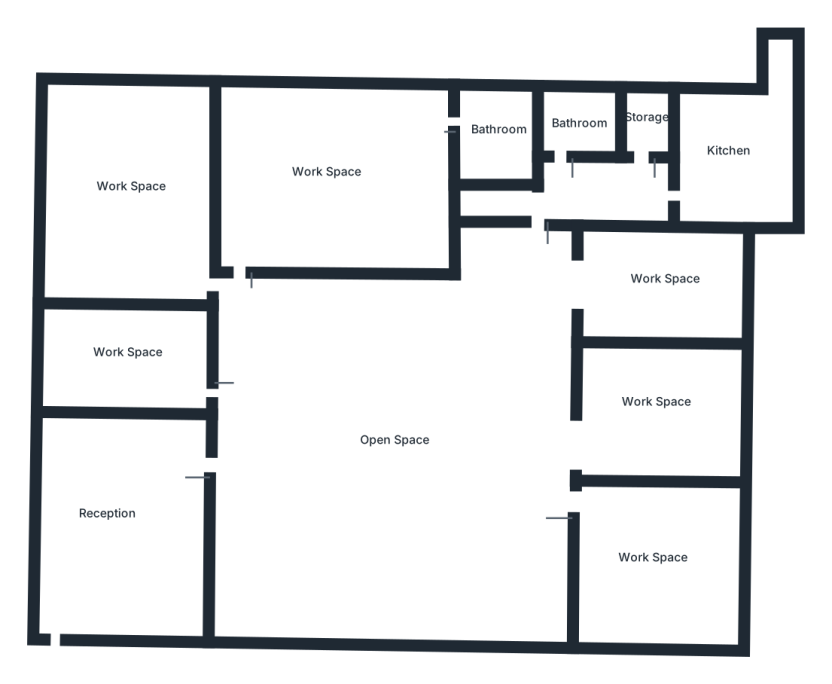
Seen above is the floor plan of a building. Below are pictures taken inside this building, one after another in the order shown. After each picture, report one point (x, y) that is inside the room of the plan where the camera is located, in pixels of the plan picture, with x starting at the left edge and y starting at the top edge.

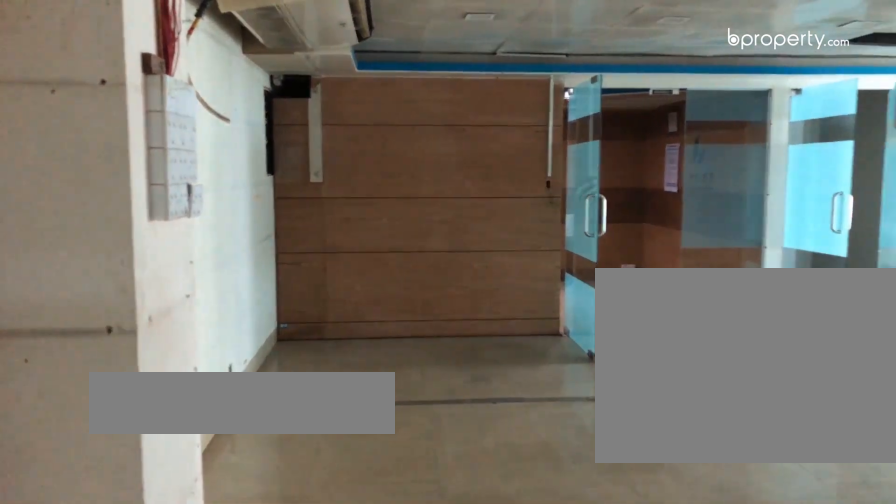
(384, 446)
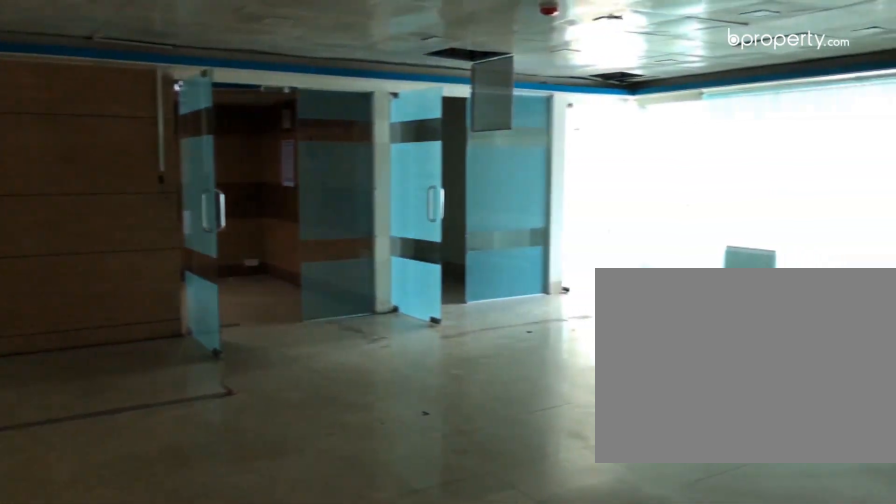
(384, 446)
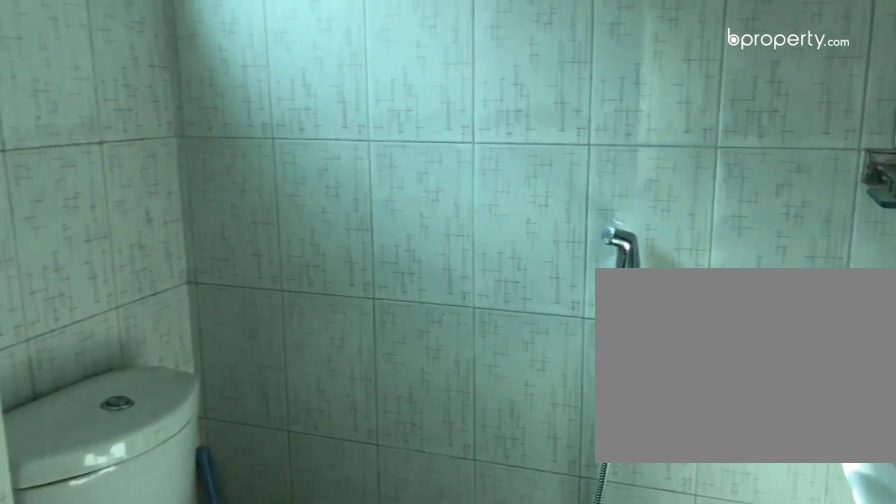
(496, 144)
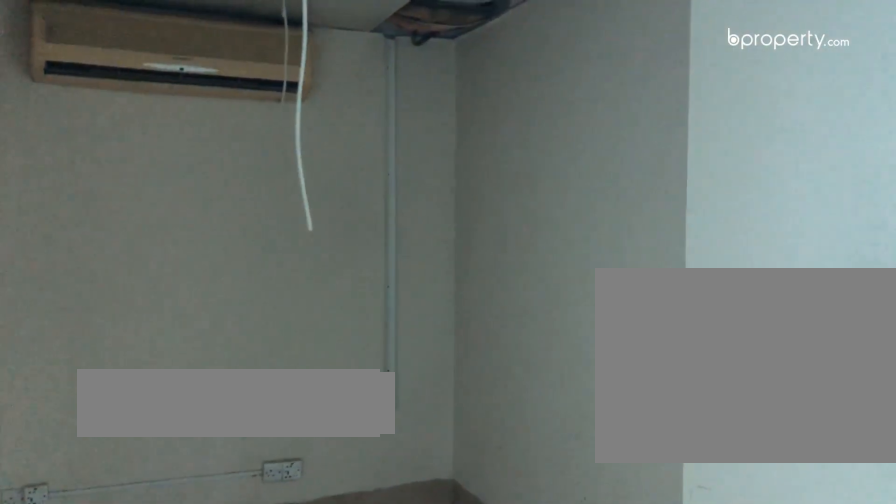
(134, 381)
